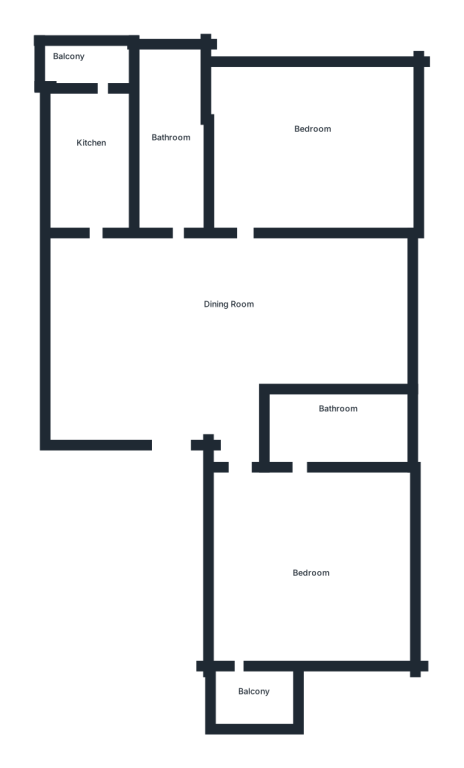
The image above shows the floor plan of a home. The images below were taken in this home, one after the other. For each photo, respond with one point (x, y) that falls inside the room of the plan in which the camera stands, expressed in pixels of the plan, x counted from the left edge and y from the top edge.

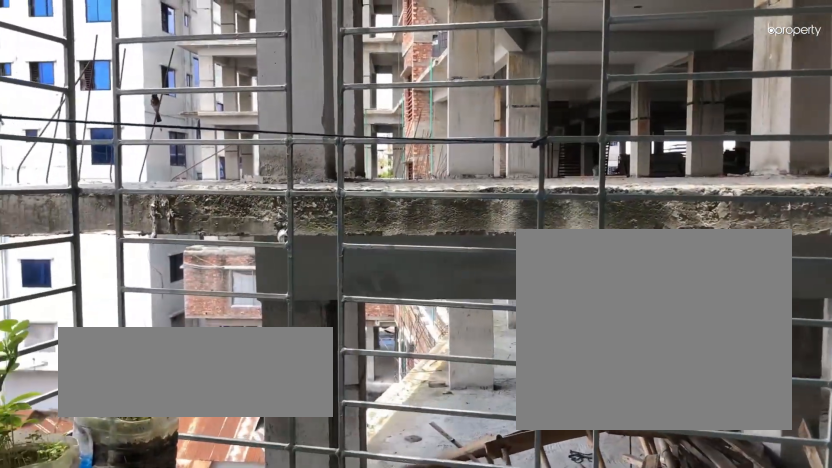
(262, 689)
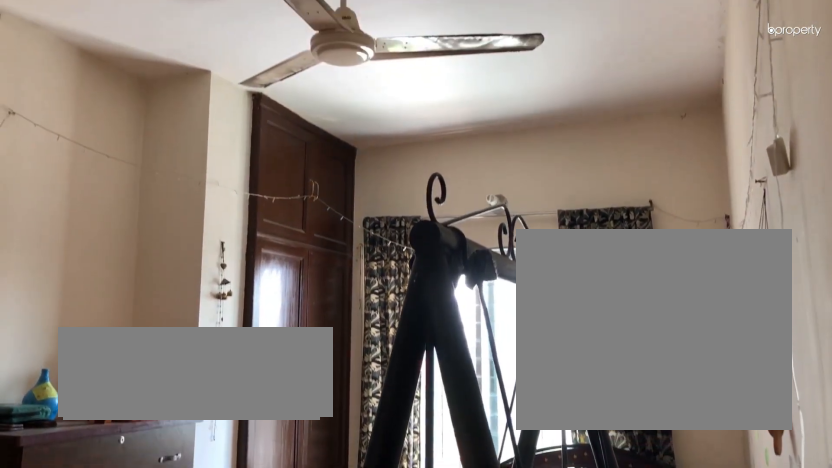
(323, 132)
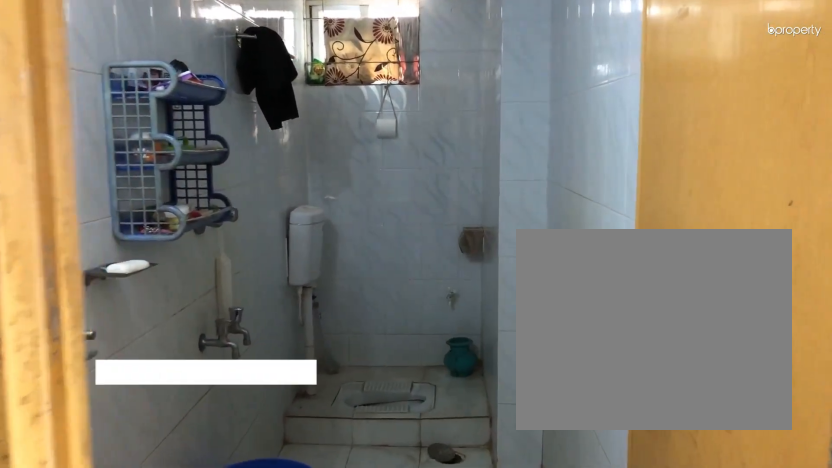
(171, 128)
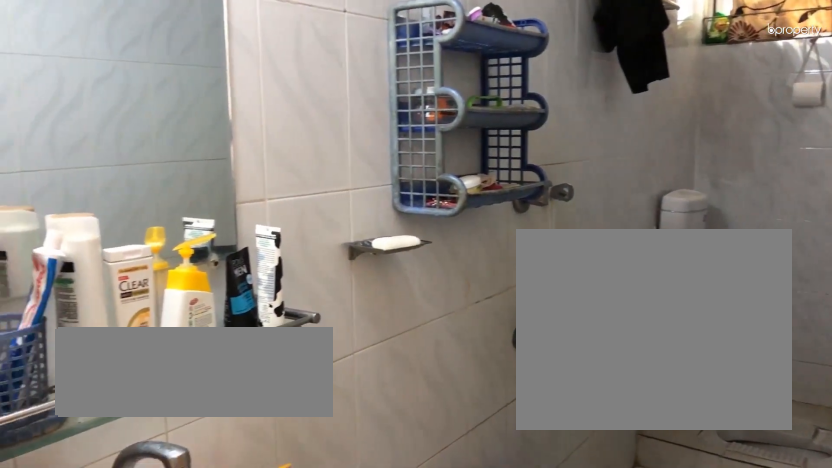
(171, 128)
